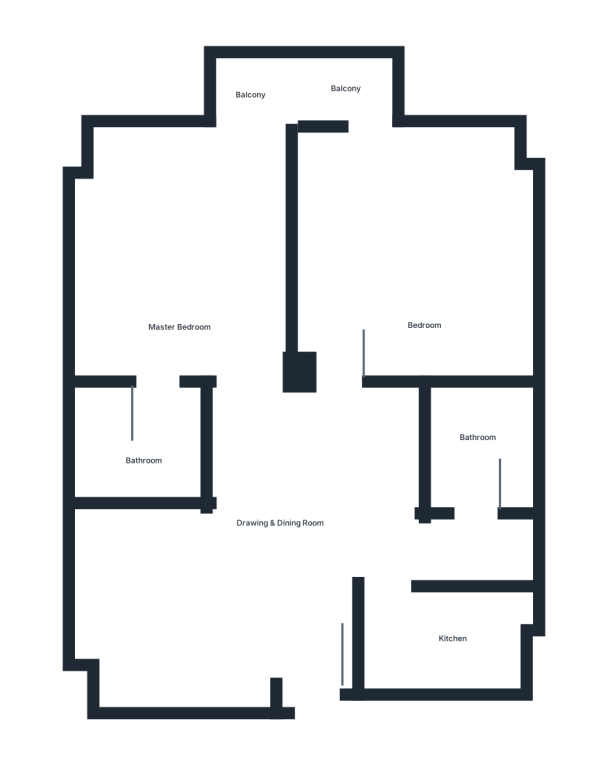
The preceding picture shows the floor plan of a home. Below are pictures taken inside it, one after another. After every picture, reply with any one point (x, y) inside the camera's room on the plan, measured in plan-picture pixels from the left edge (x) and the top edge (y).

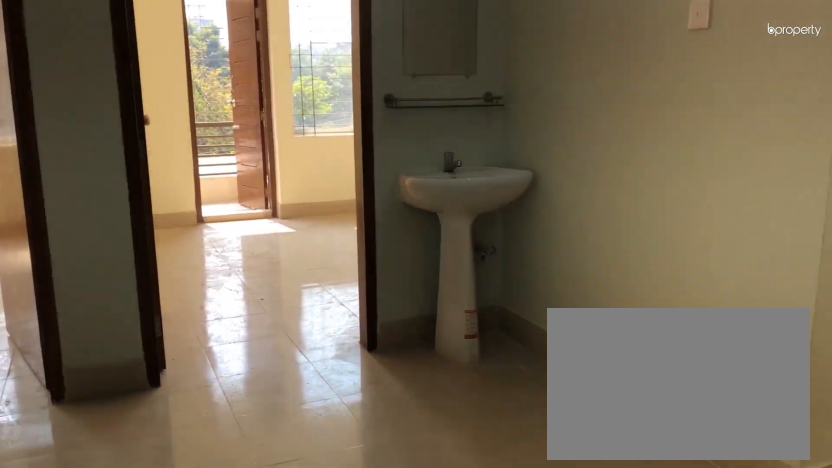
(287, 545)
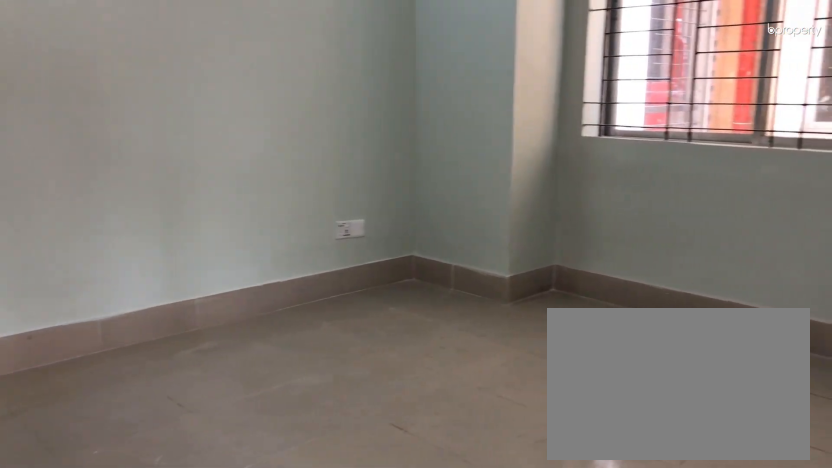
(286, 544)
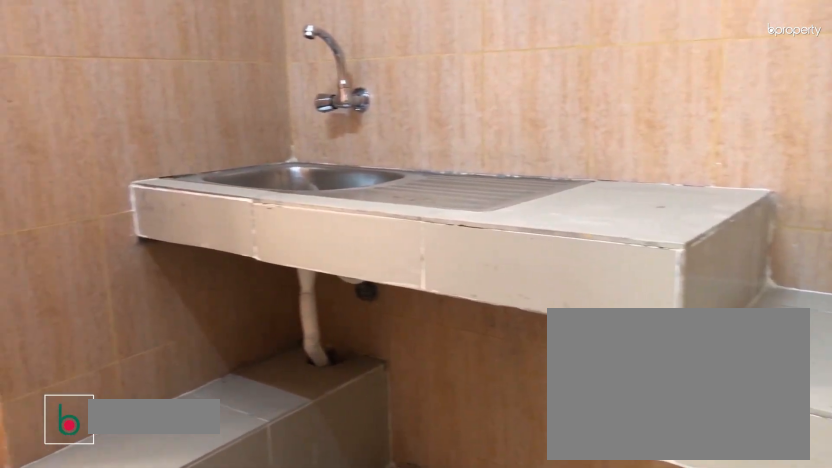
(453, 652)
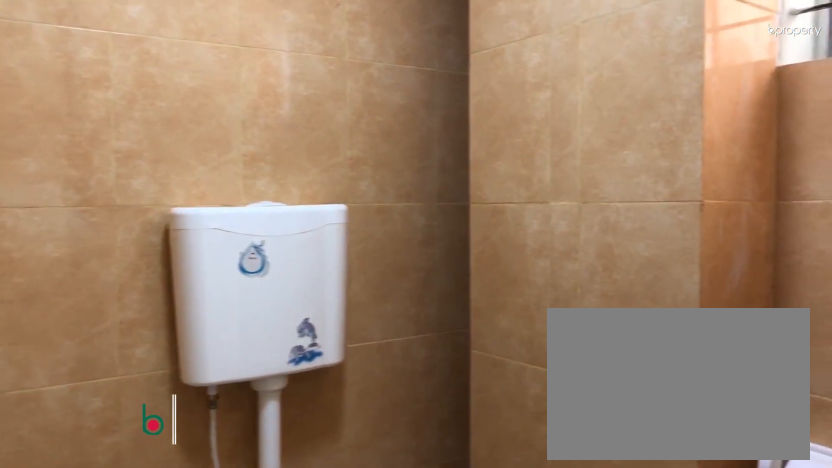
(477, 447)
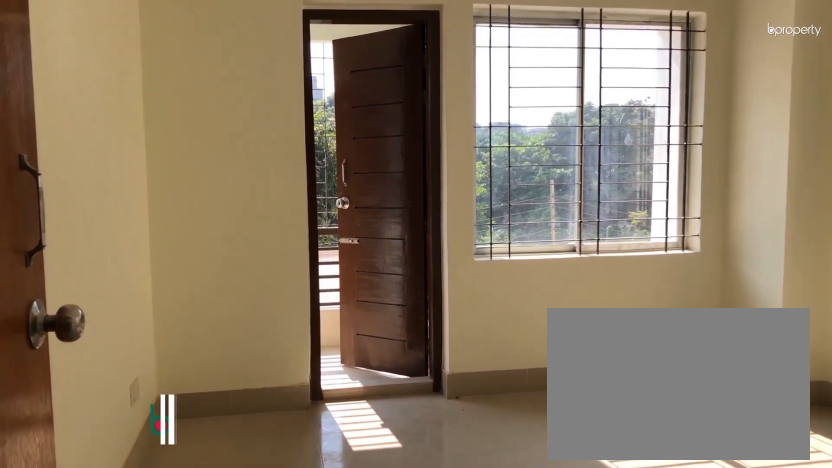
(422, 256)
